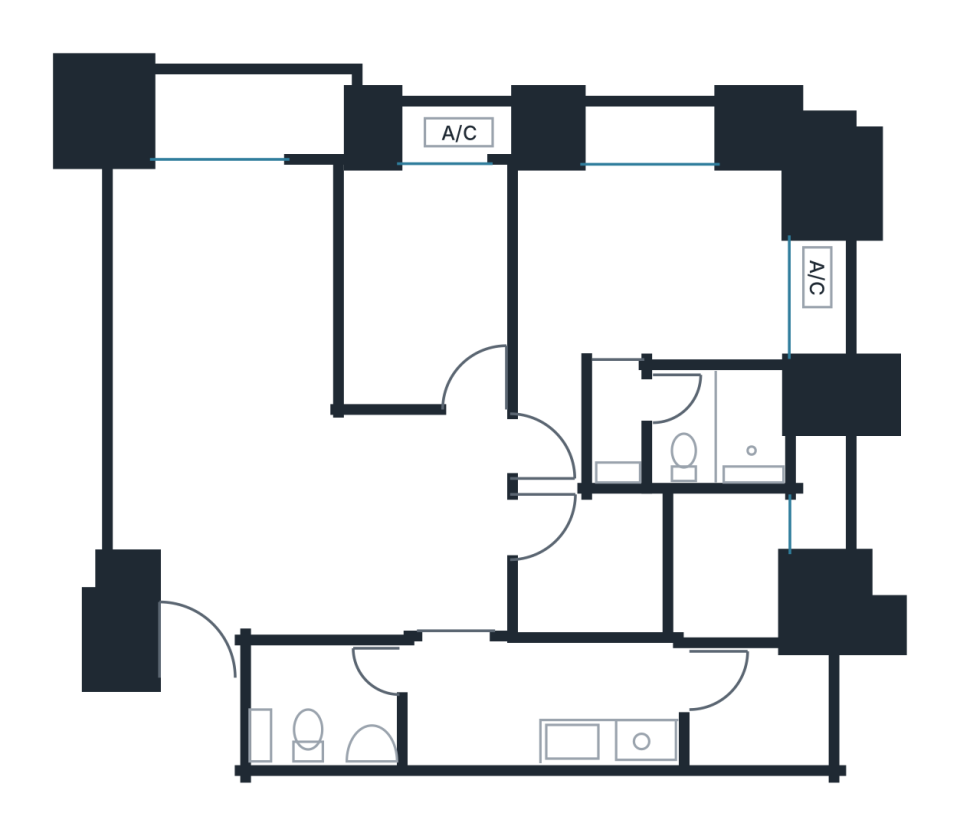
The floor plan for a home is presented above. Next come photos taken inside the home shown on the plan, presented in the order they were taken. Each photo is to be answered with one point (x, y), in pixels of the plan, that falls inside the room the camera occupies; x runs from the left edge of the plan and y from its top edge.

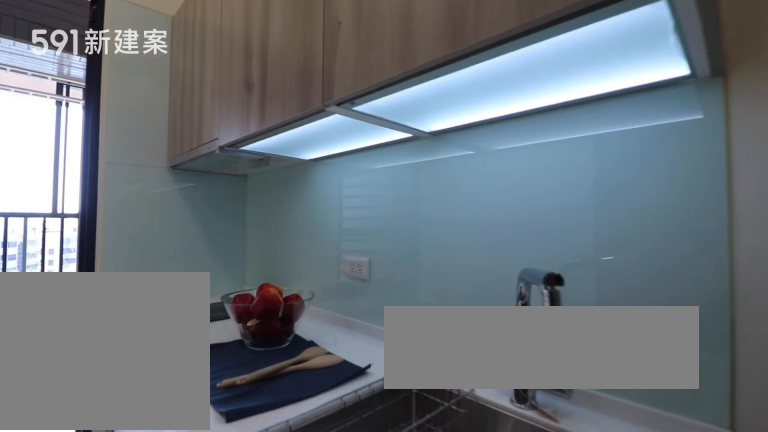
(545, 708)
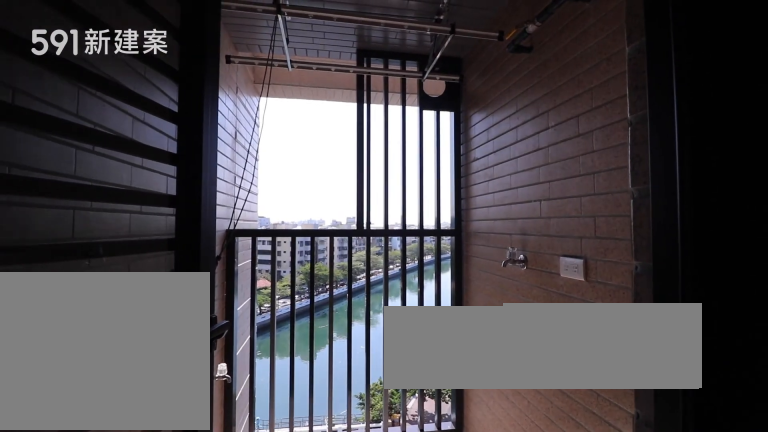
(755, 710)
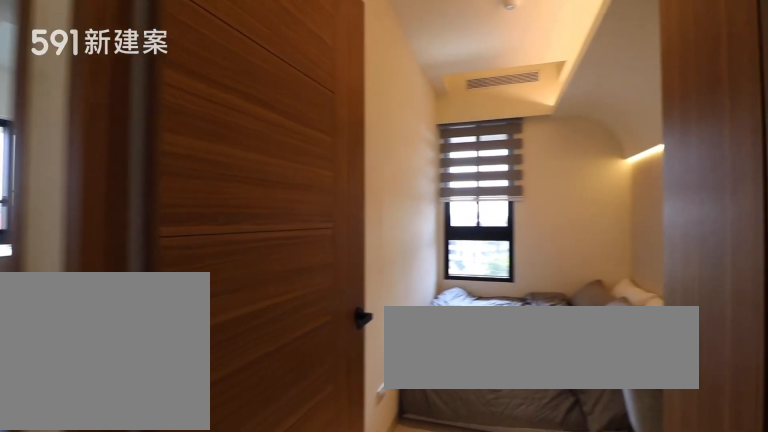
(655, 568)
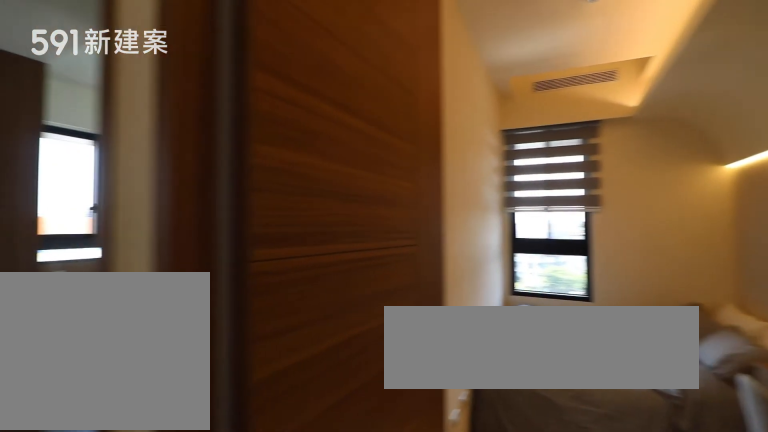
(655, 568)
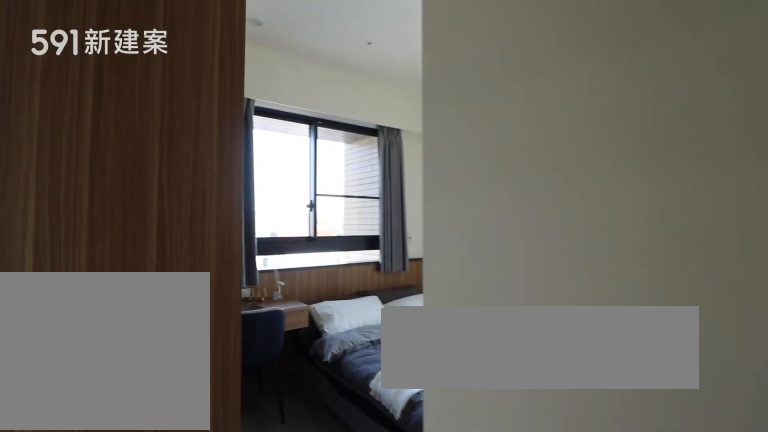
(654, 263)
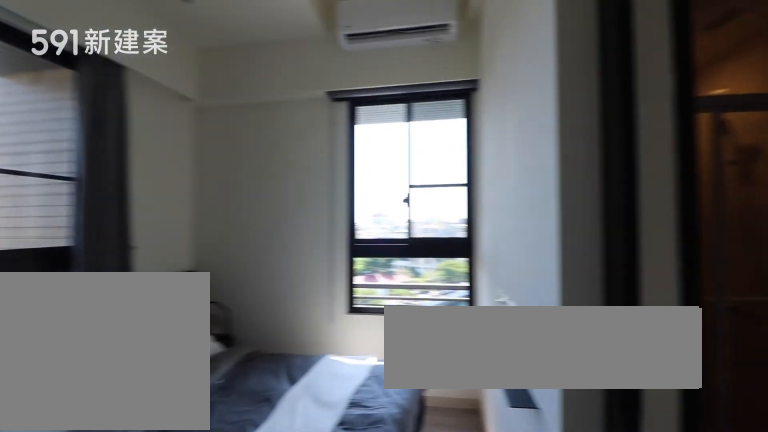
(654, 263)
